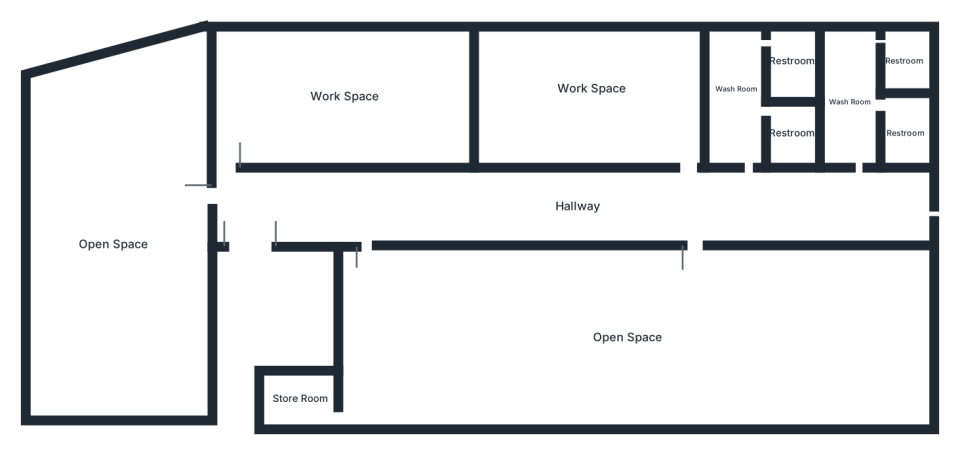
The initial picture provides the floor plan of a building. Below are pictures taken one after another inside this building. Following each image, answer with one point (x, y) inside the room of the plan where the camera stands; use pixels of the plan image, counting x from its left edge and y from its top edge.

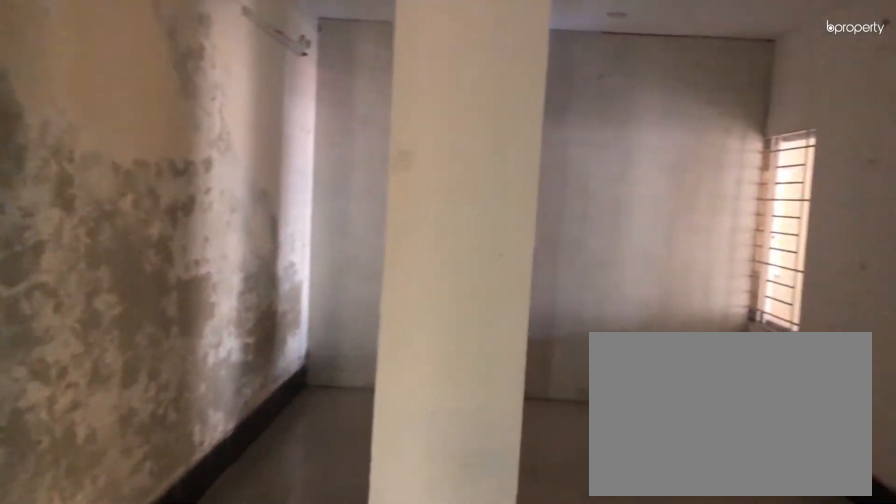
(336, 96)
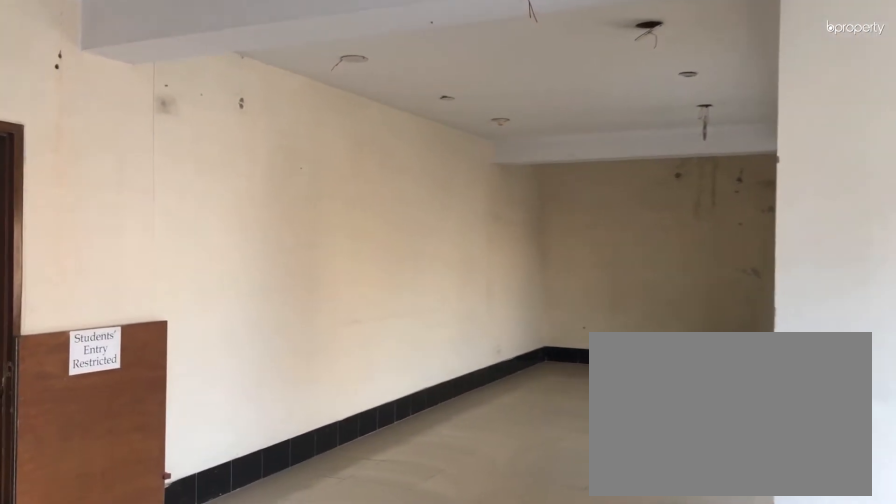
(626, 340)
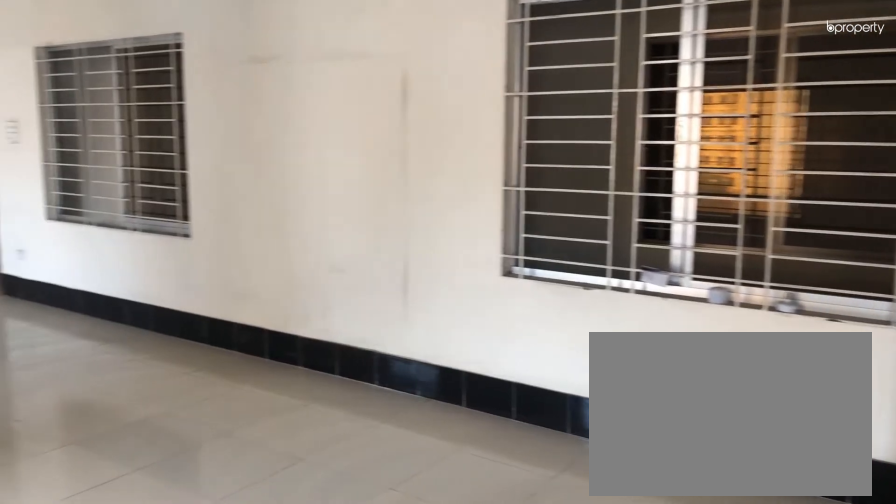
(626, 339)
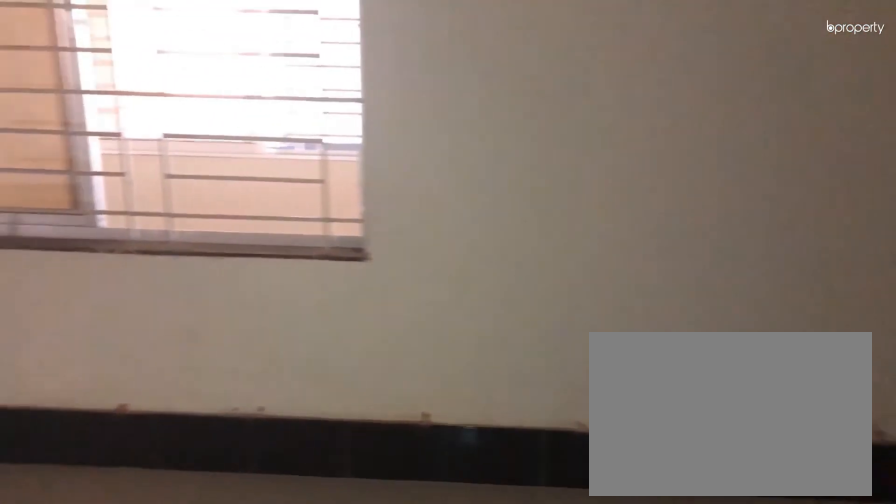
(587, 88)
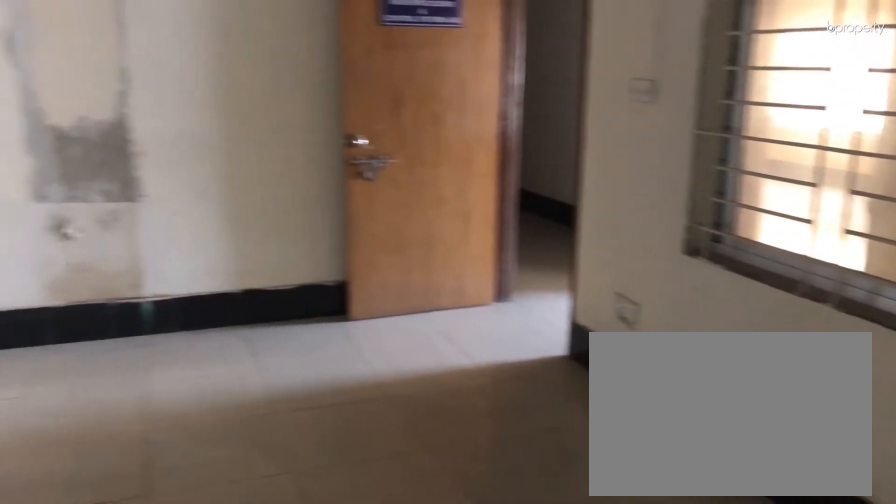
(587, 88)
